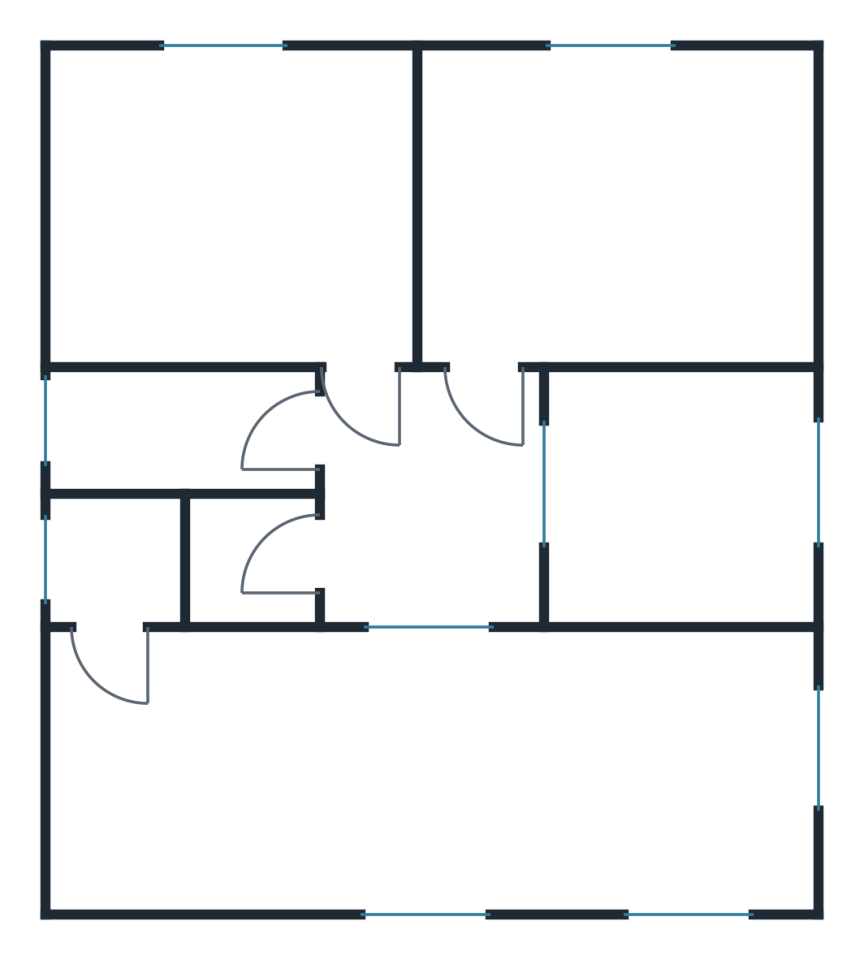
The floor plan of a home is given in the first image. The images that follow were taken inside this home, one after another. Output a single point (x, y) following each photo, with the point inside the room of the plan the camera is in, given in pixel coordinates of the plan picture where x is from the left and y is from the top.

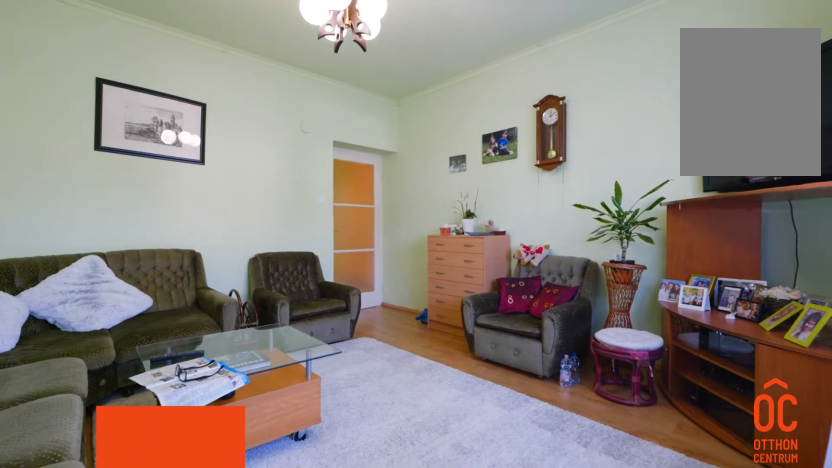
(684, 189)
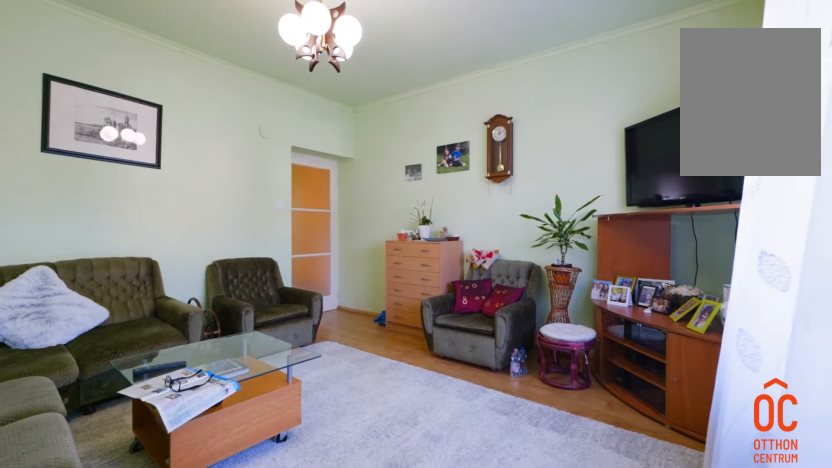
(685, 189)
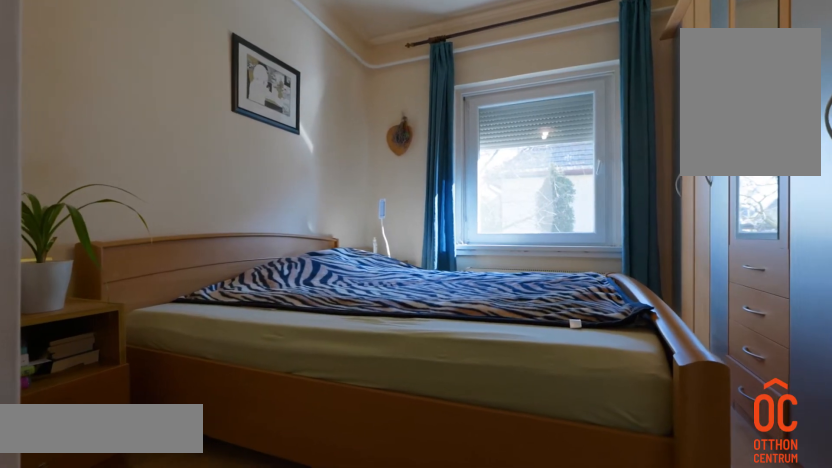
(704, 489)
